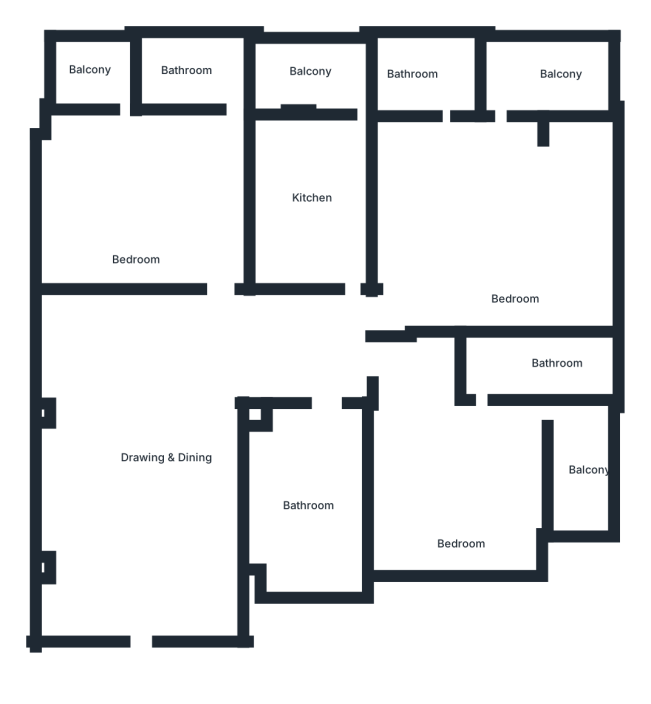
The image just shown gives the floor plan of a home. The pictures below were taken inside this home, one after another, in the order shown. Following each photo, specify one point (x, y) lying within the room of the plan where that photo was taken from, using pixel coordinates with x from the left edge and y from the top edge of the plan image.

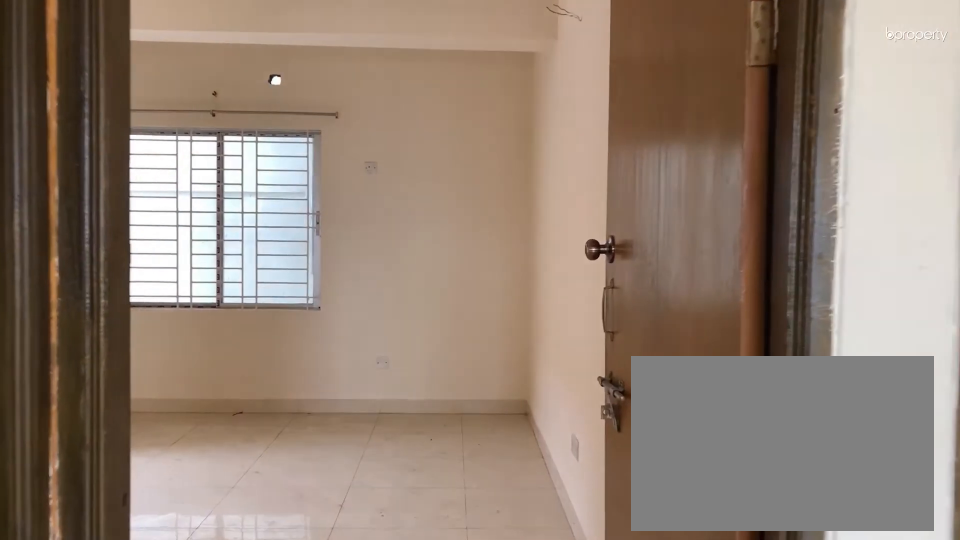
(363, 322)
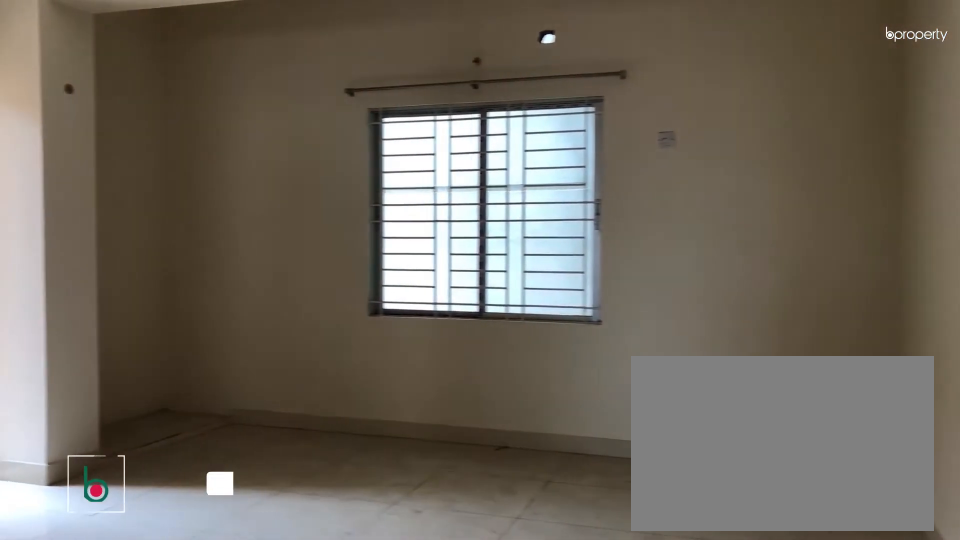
(514, 247)
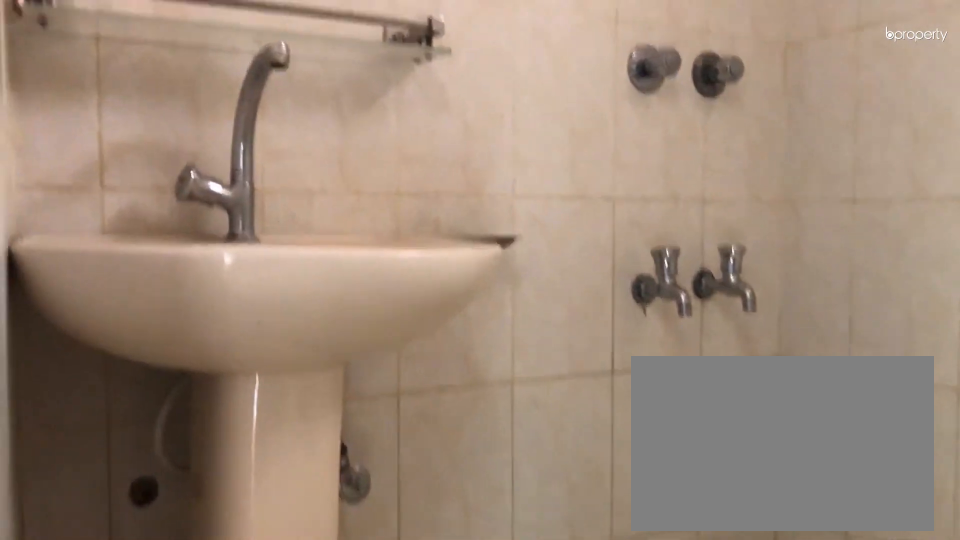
(428, 70)
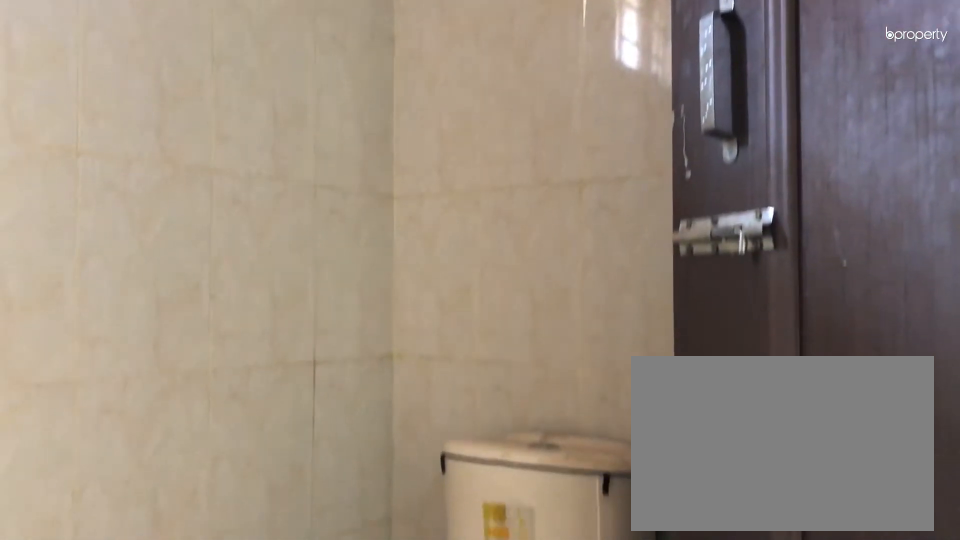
(428, 70)
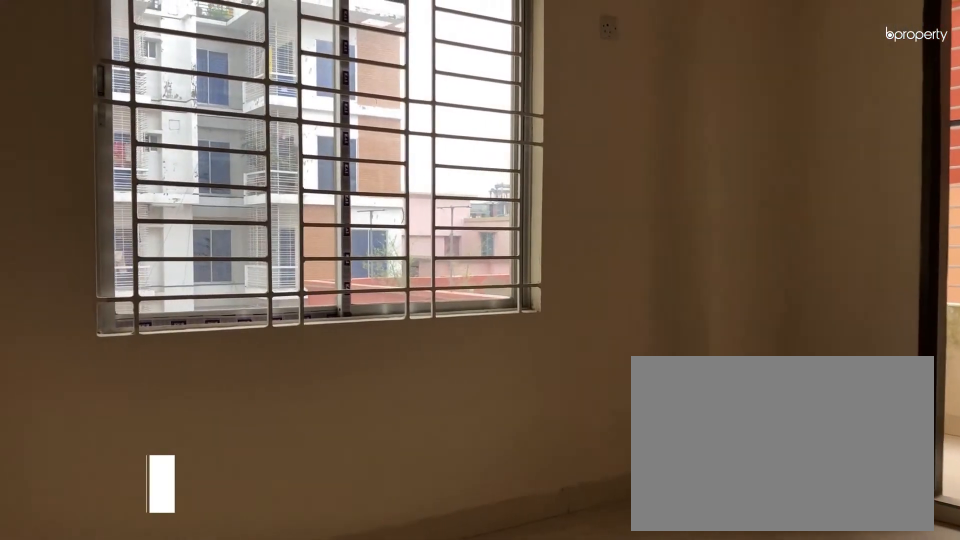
(146, 209)
